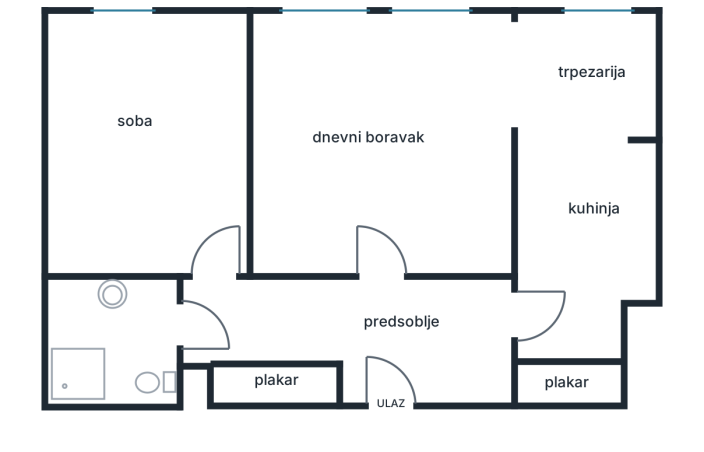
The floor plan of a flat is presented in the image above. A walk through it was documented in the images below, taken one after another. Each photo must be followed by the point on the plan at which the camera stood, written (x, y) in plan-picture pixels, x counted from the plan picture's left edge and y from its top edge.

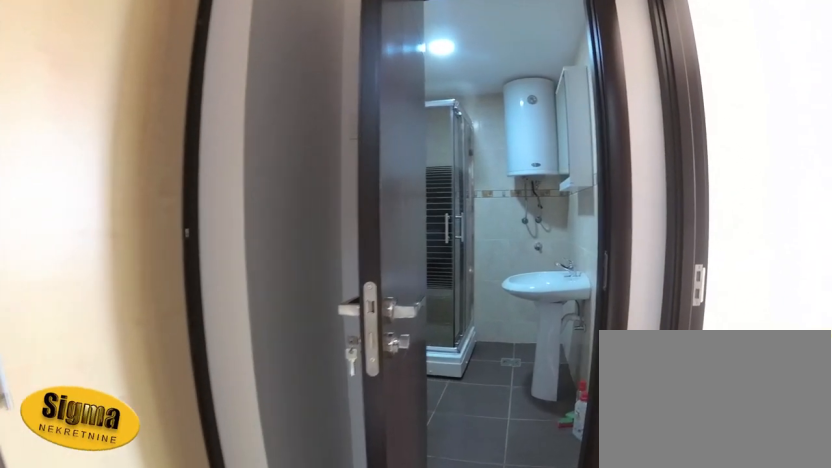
(305, 315)
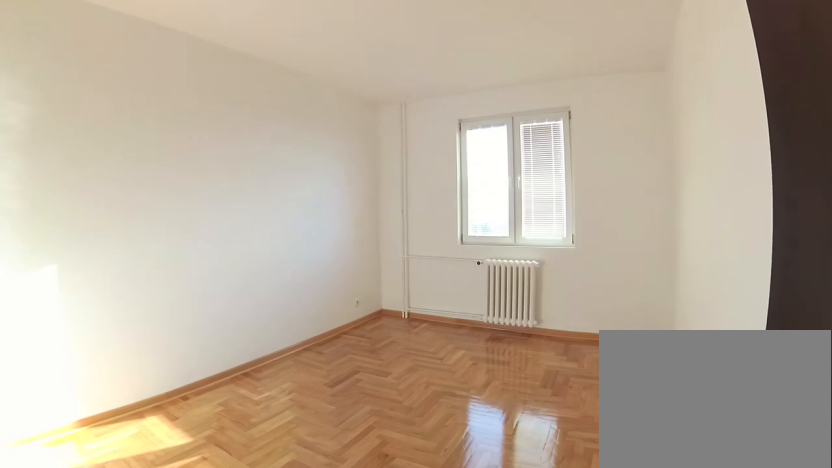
(226, 292)
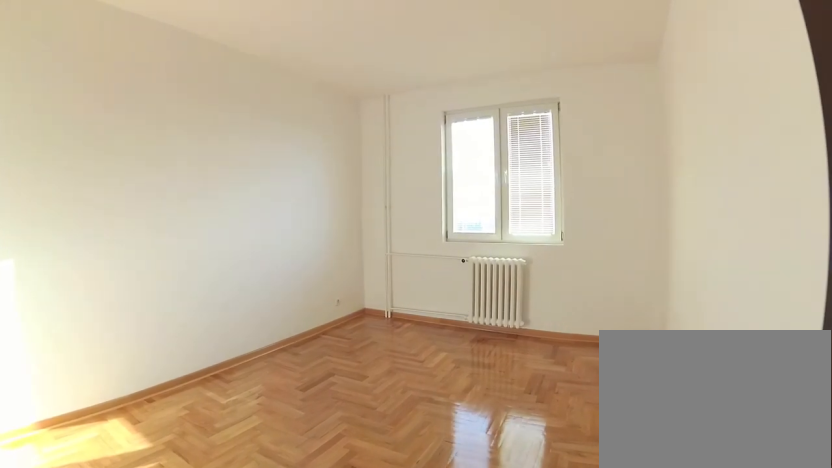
(227, 288)
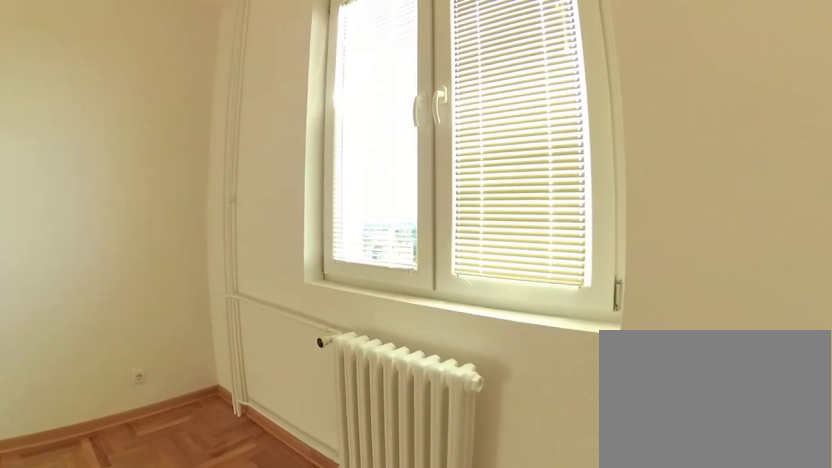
(227, 101)
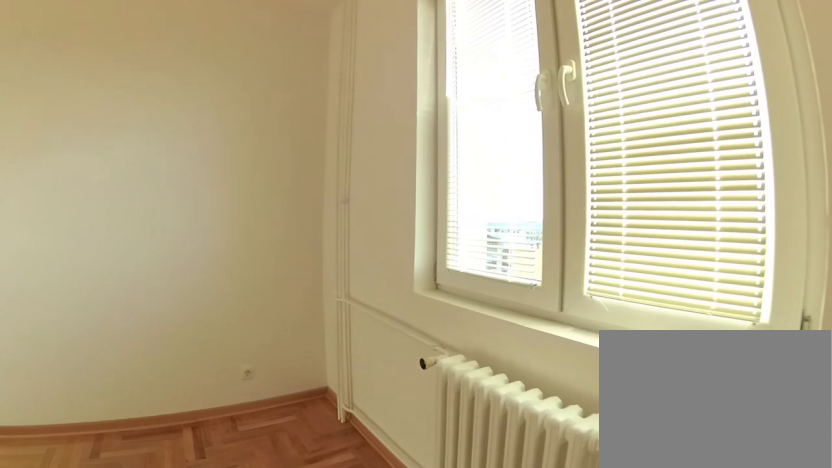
(213, 83)
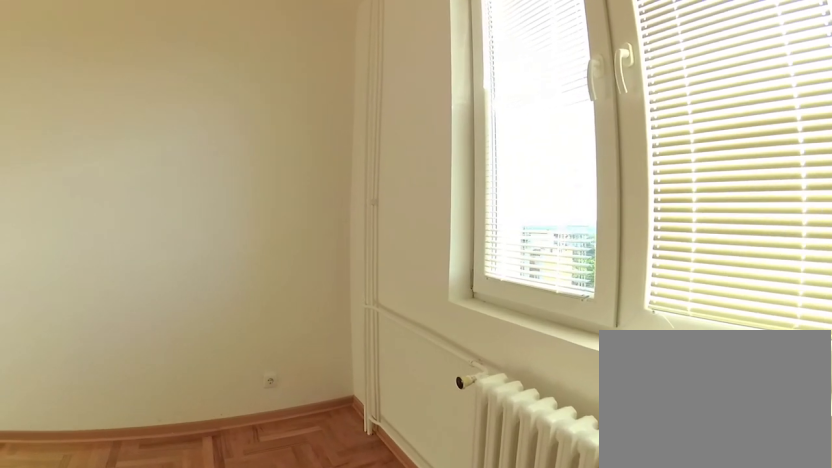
(203, 74)
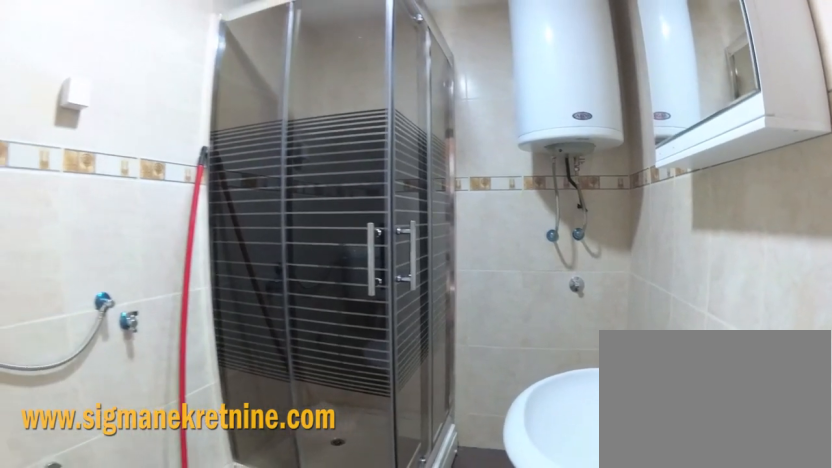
(186, 313)
